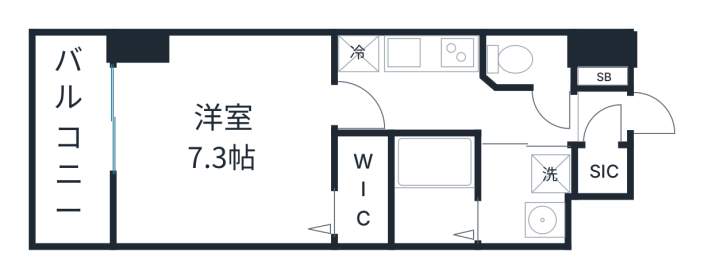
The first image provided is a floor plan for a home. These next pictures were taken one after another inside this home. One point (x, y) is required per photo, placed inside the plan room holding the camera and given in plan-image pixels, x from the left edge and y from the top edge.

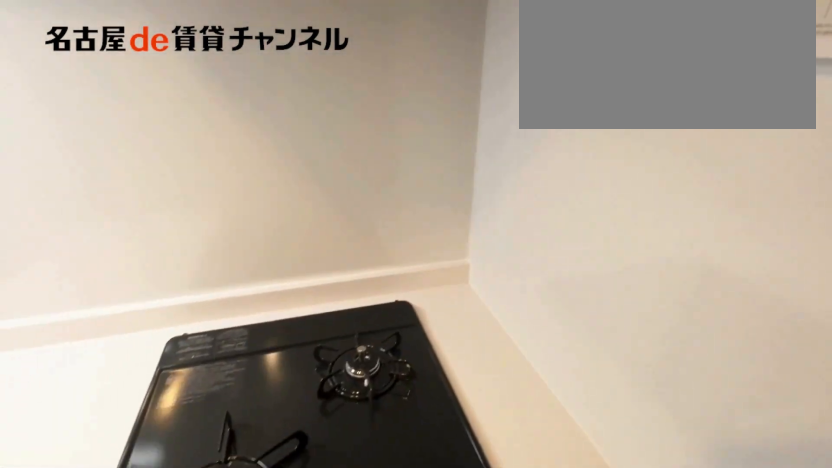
(408, 53)
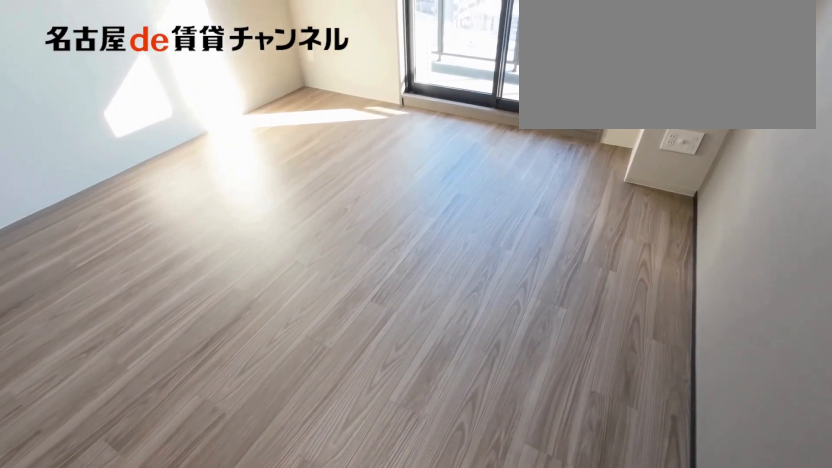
(226, 142)
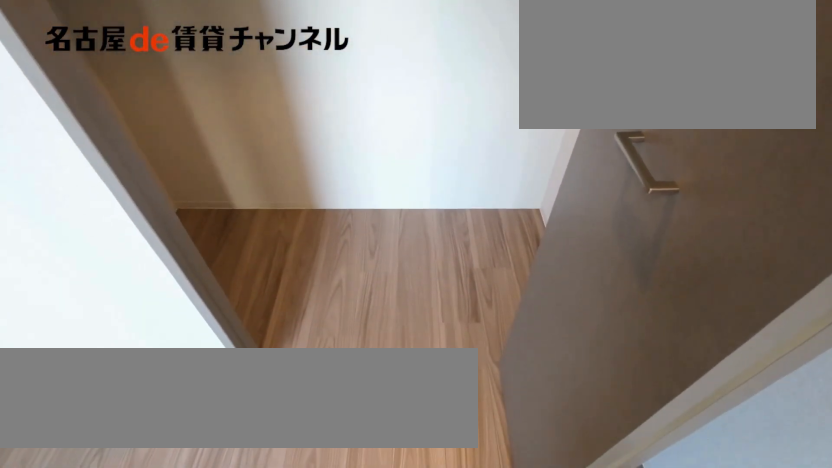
(362, 190)
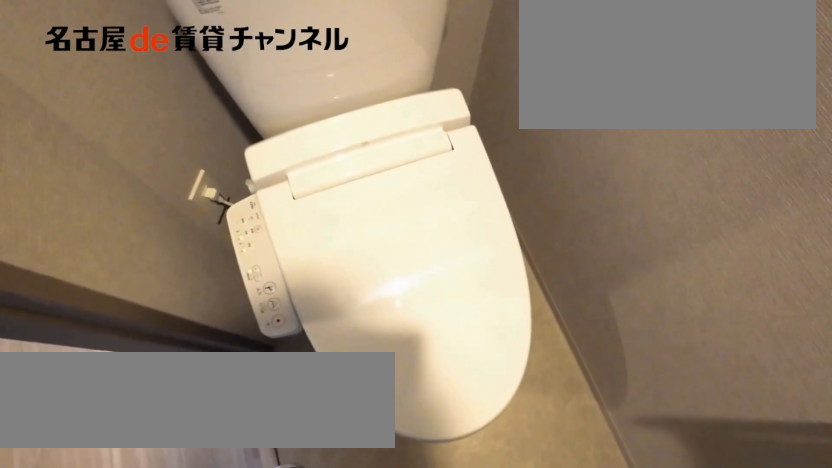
(527, 59)
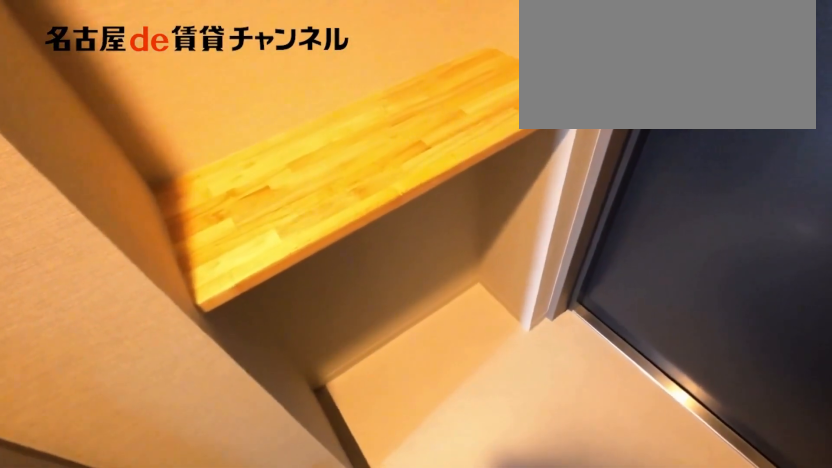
(602, 104)
